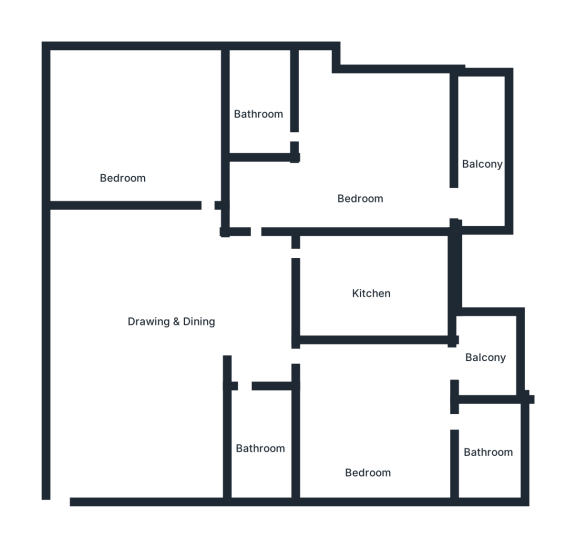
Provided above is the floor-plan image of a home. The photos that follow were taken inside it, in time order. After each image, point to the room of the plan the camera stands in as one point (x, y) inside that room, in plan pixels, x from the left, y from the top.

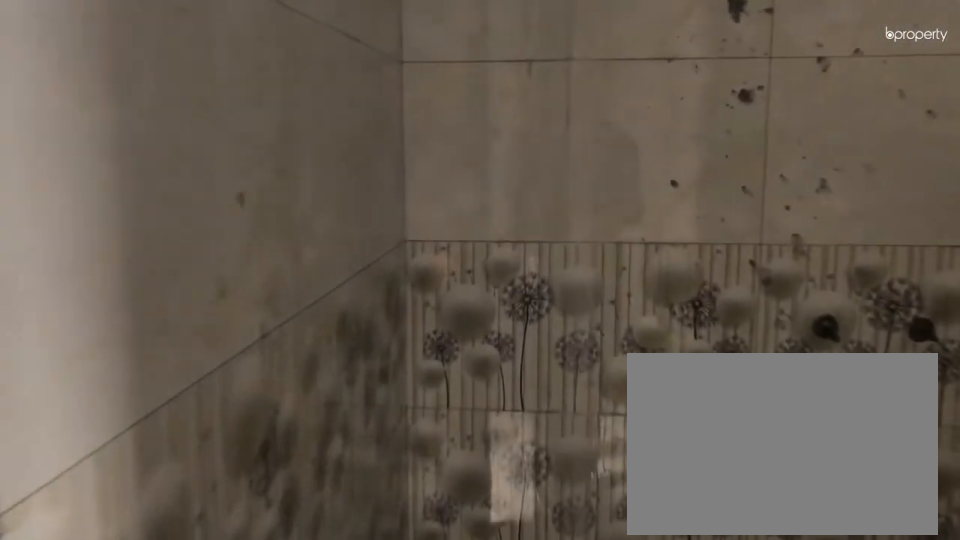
(486, 452)
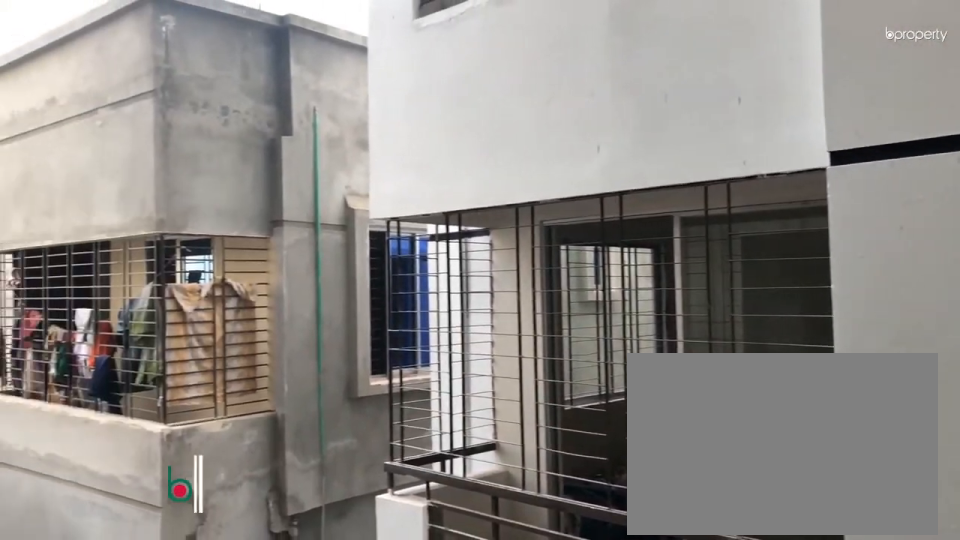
(483, 356)
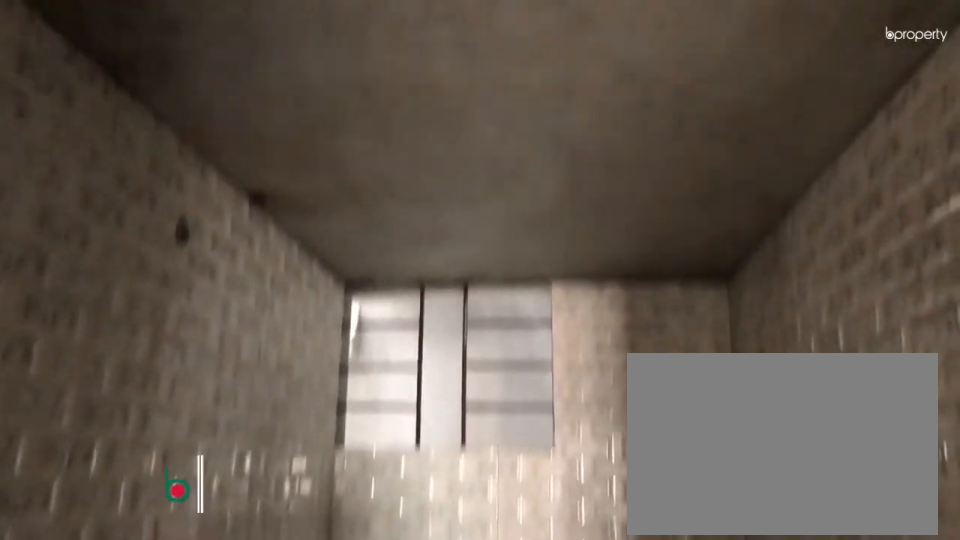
(268, 442)
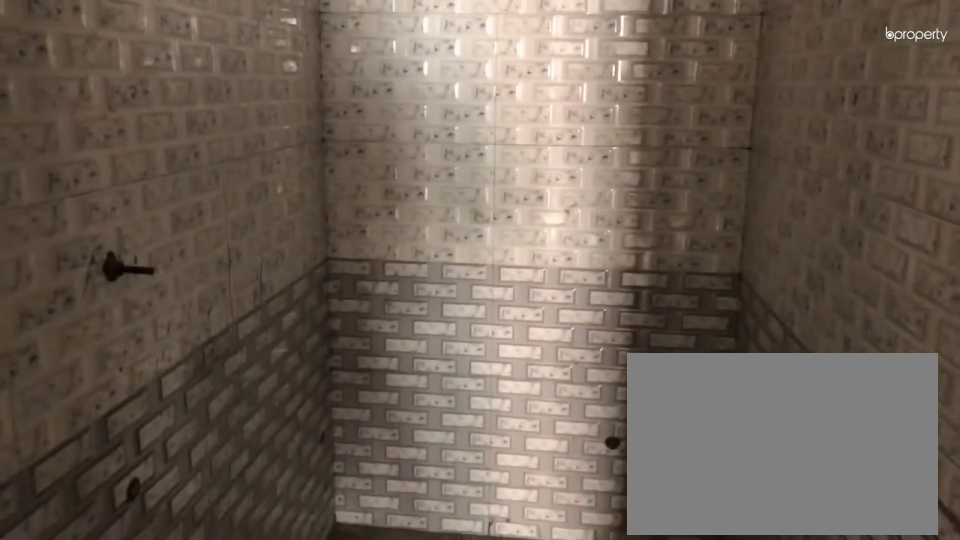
(268, 442)
